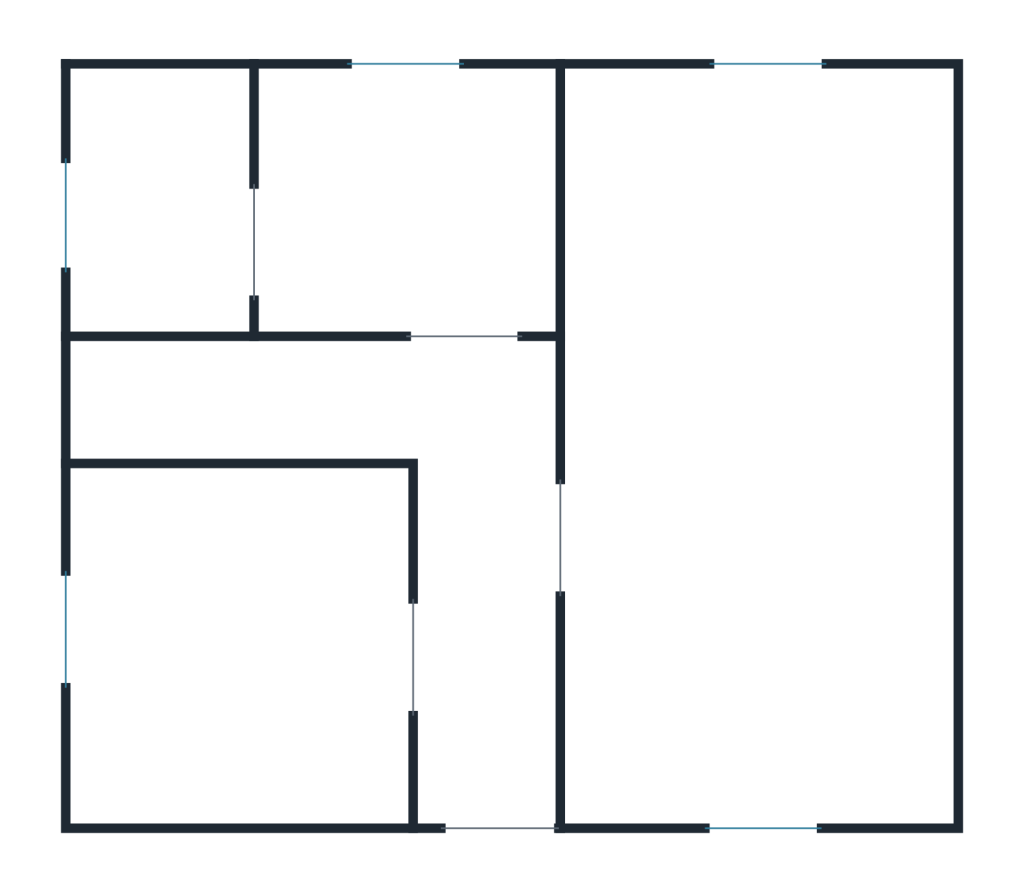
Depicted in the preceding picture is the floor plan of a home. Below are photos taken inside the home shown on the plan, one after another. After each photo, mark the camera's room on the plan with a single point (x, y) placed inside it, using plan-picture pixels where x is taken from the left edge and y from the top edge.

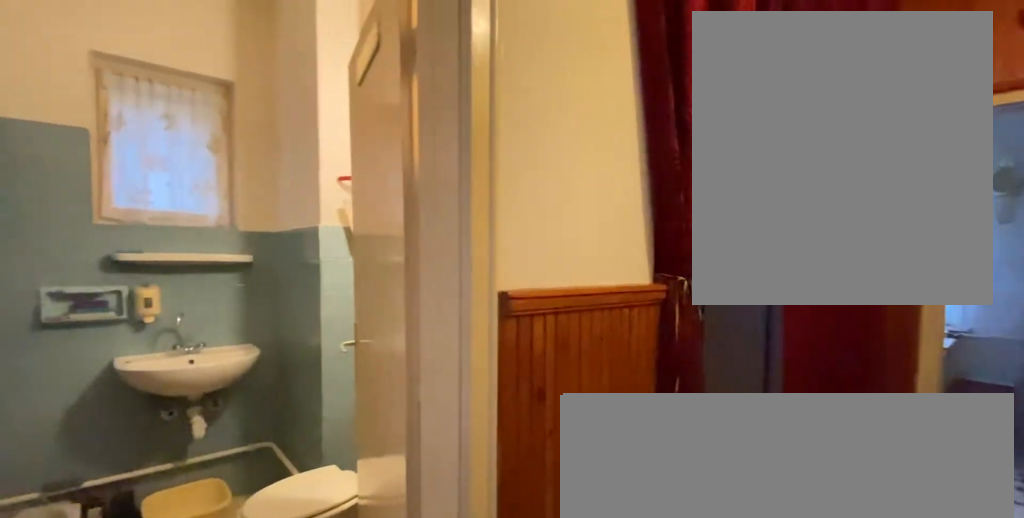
(490, 660)
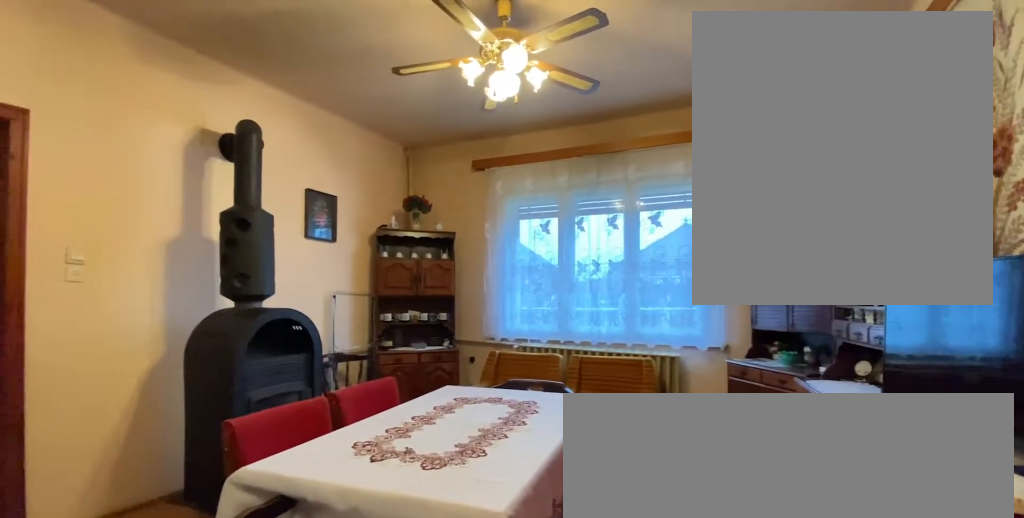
(778, 465)
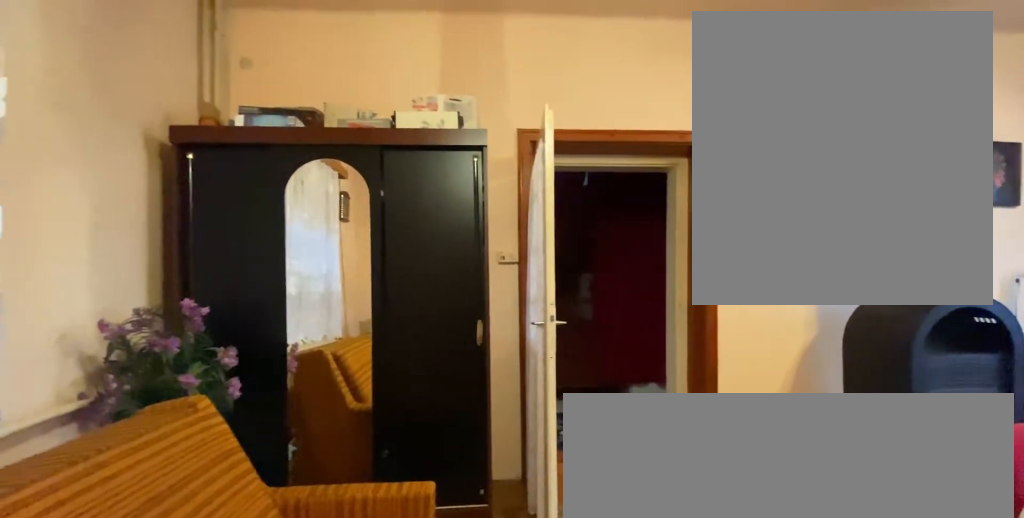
(778, 465)
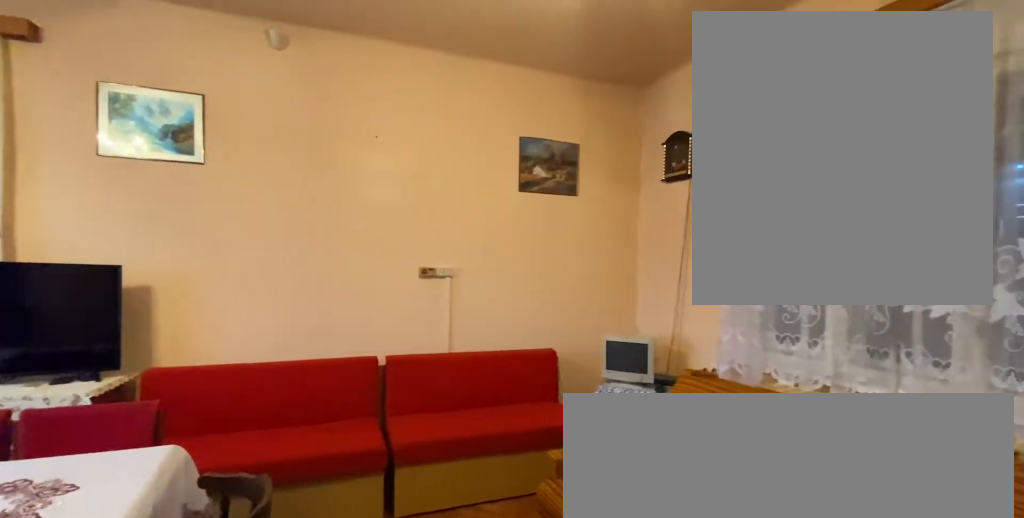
(778, 465)
